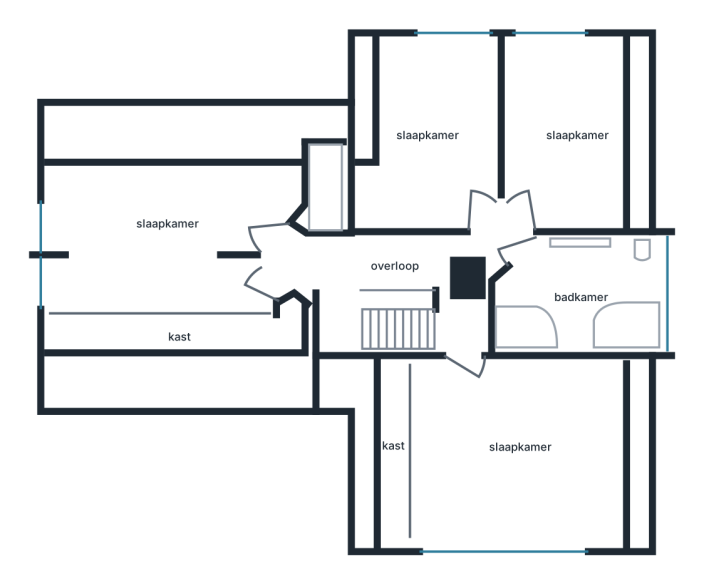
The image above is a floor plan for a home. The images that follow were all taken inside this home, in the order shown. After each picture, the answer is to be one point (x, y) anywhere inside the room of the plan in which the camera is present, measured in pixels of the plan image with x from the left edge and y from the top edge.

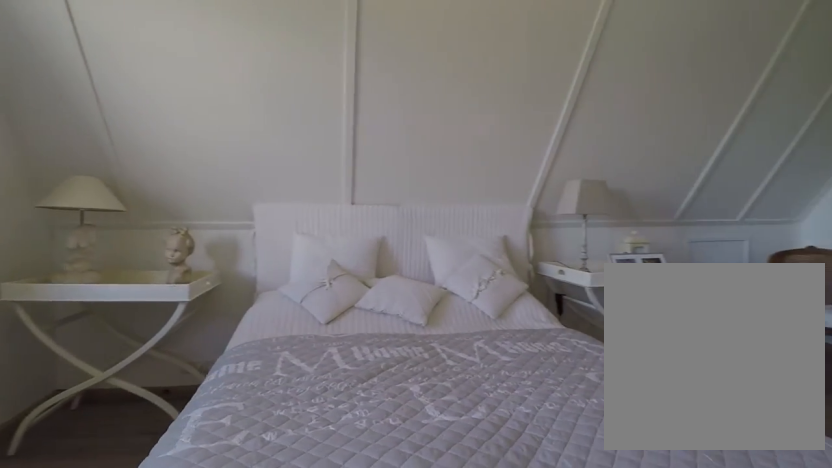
(165, 241)
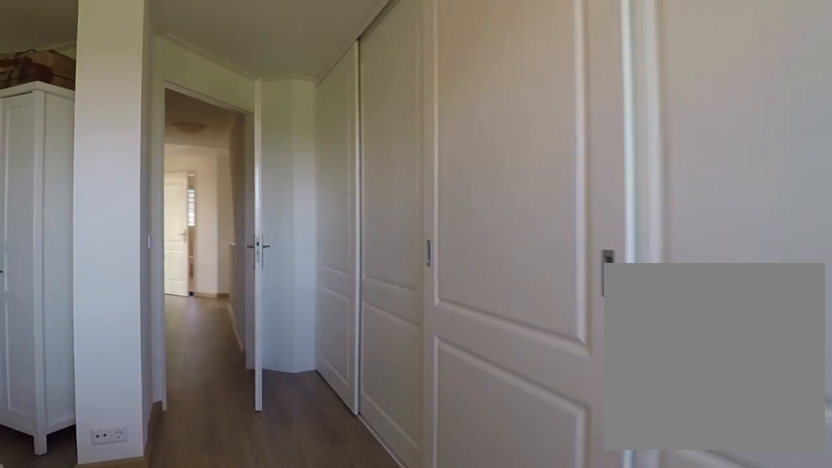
(165, 241)
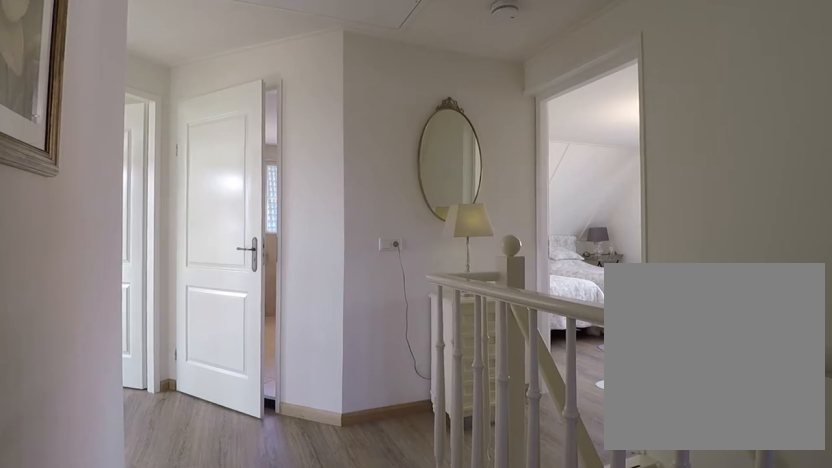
(412, 268)
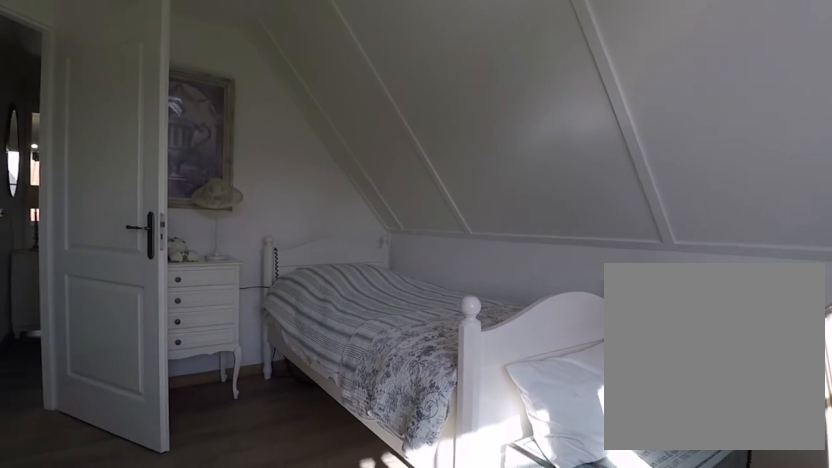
(433, 136)
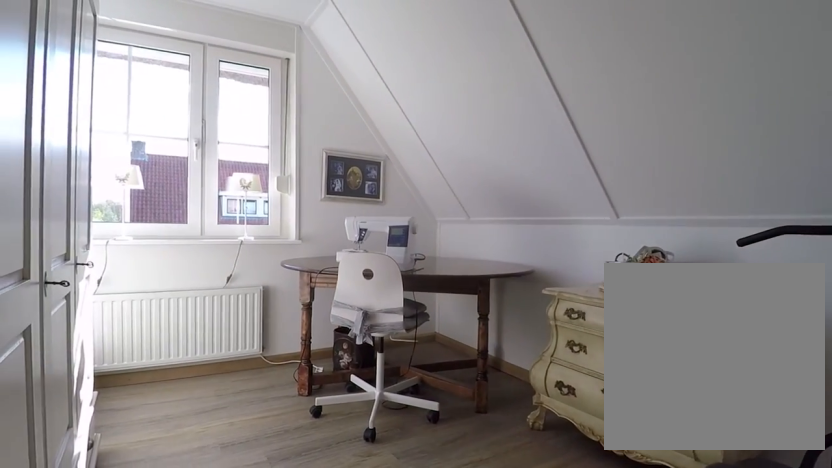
(568, 133)
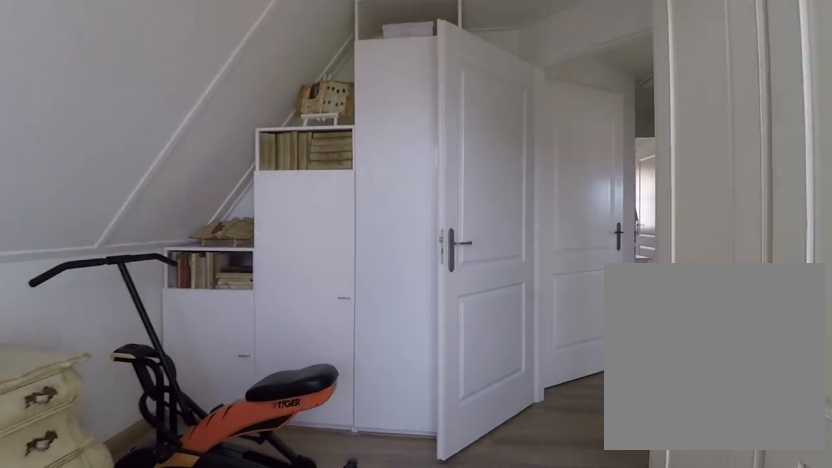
(568, 133)
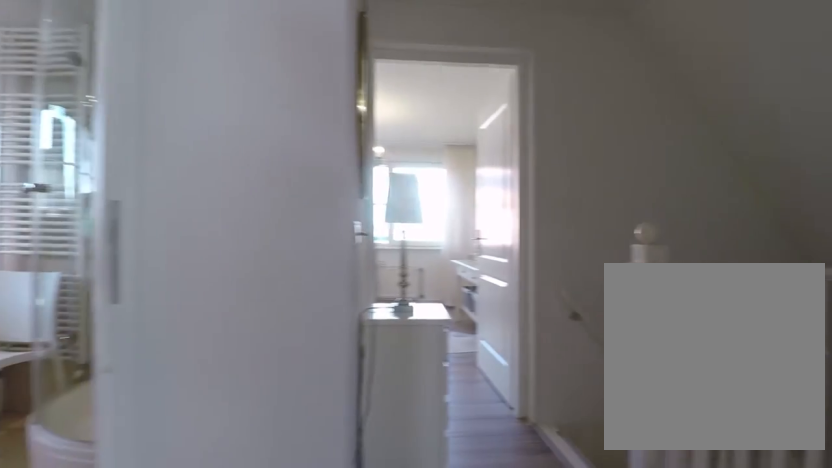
(412, 268)
